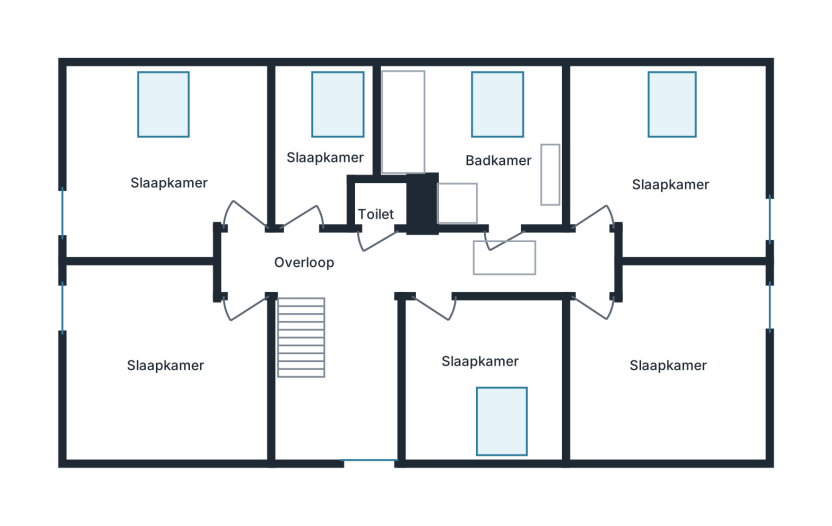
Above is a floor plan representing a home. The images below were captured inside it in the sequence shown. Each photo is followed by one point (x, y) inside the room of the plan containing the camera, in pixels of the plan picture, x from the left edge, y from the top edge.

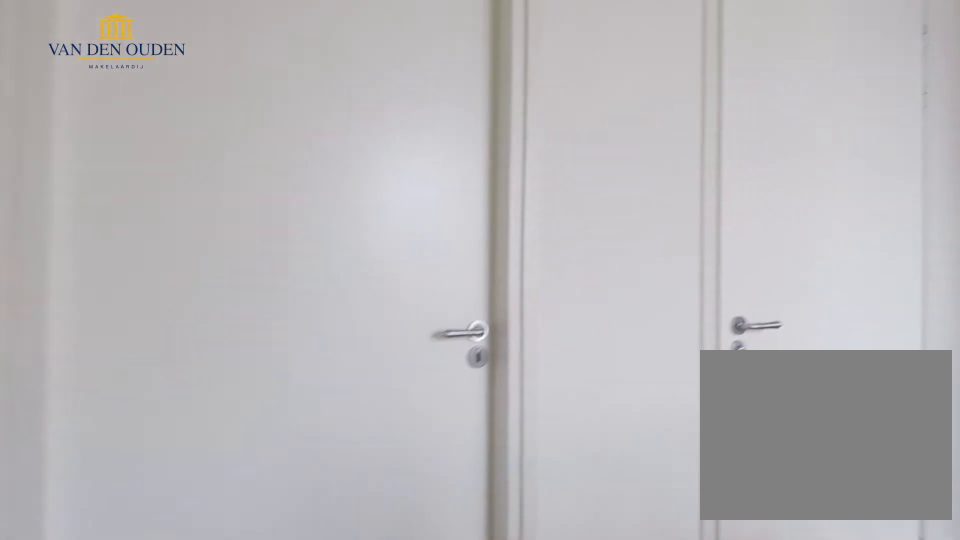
(407, 264)
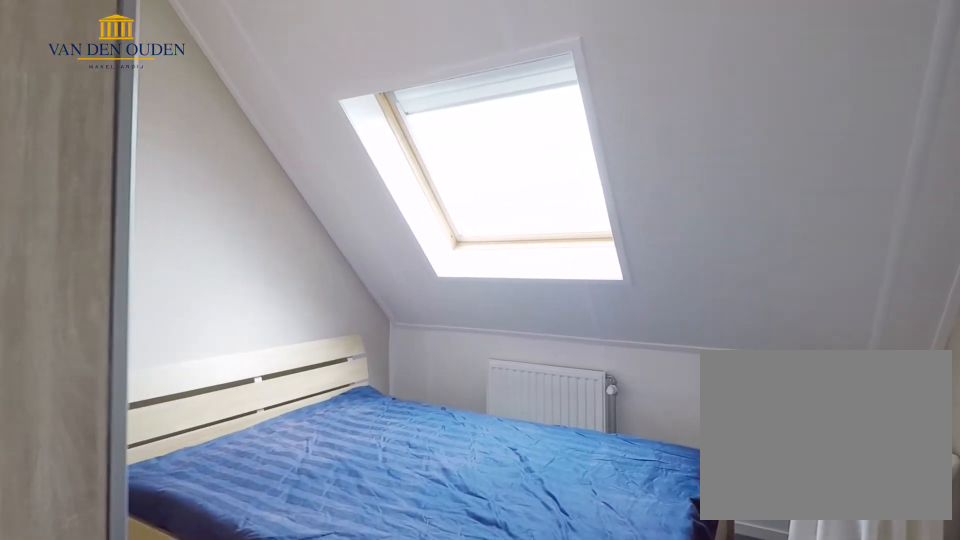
(484, 365)
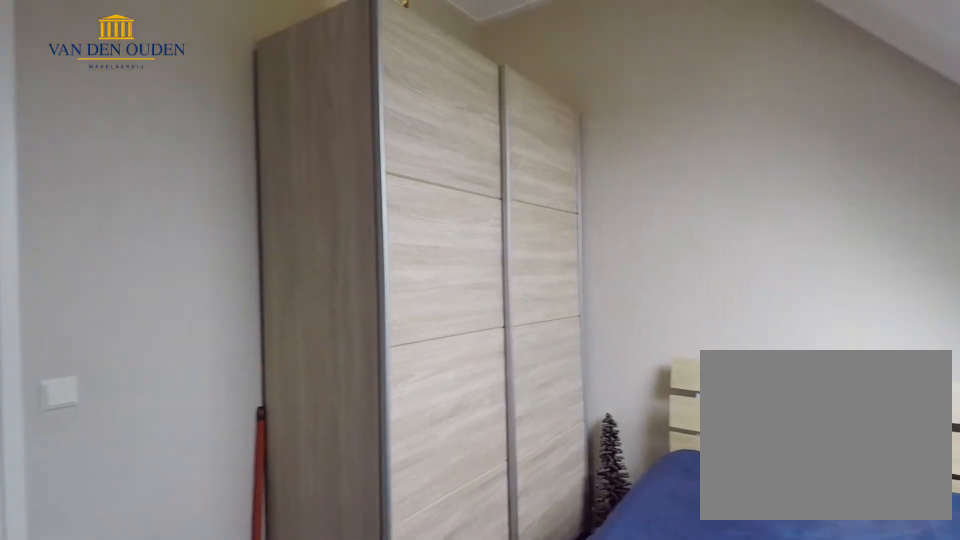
(484, 365)
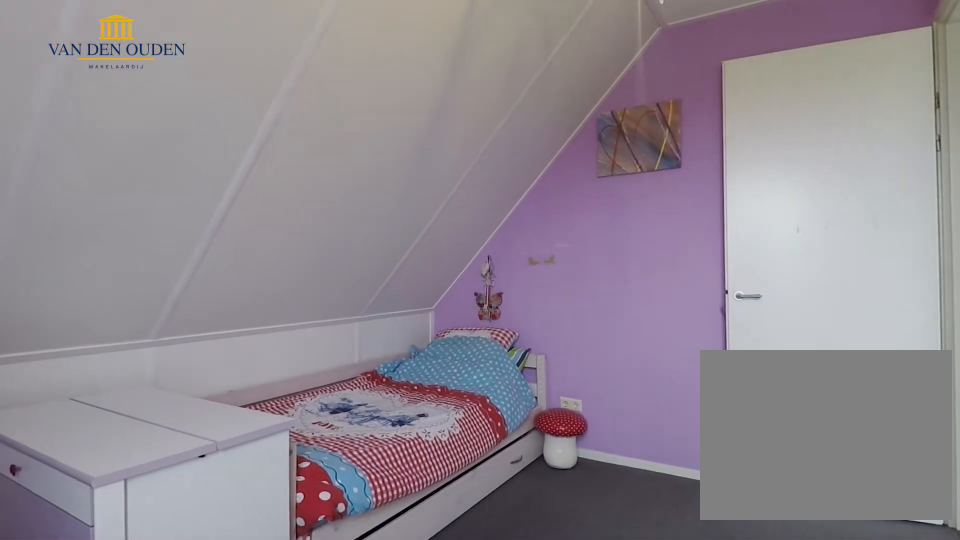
(669, 350)
